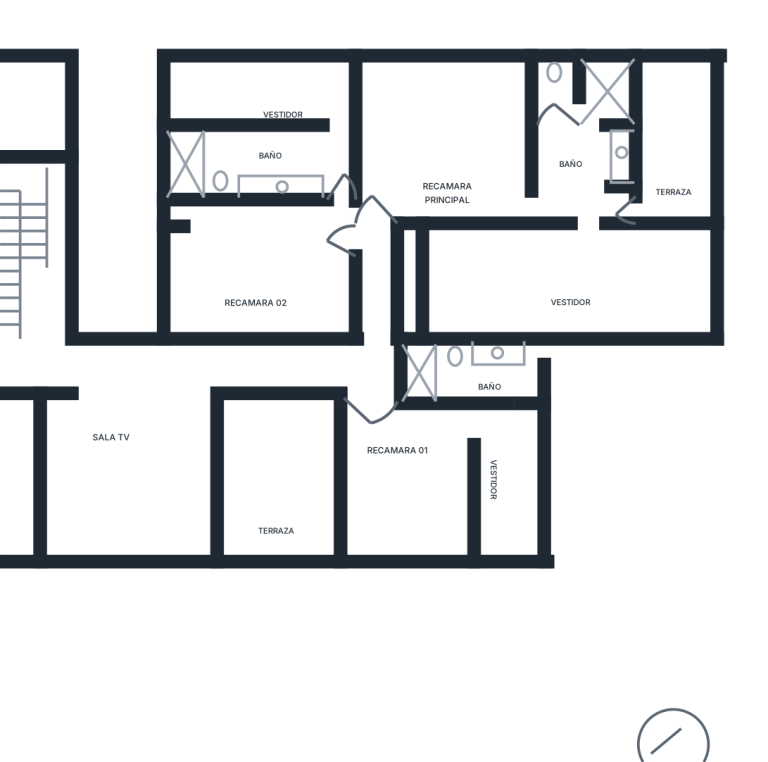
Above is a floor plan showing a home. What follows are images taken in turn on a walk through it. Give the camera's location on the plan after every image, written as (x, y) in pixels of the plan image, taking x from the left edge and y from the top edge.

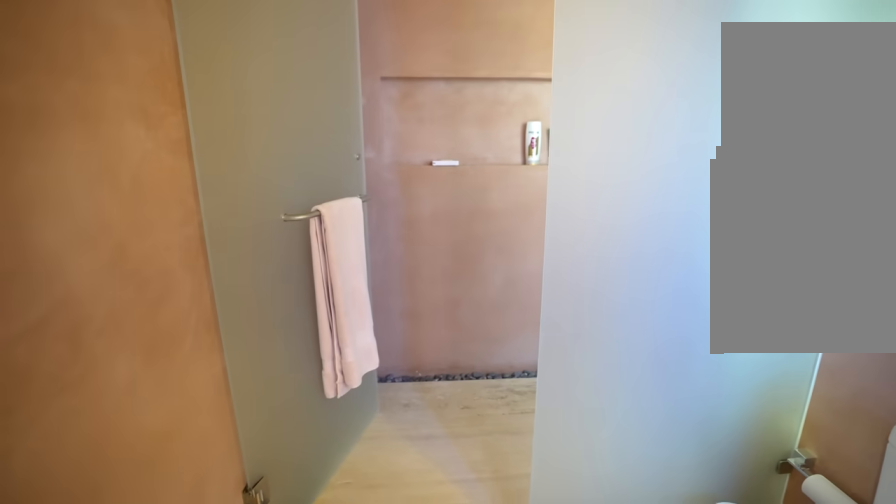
(462, 383)
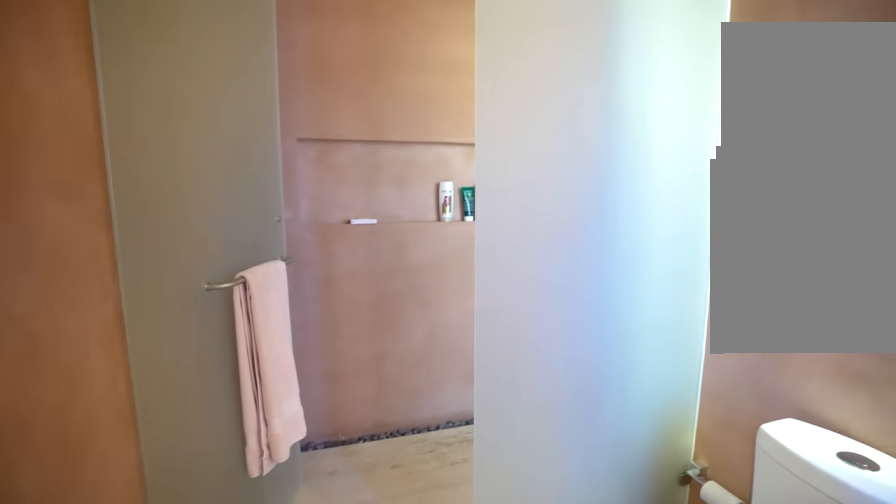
(466, 384)
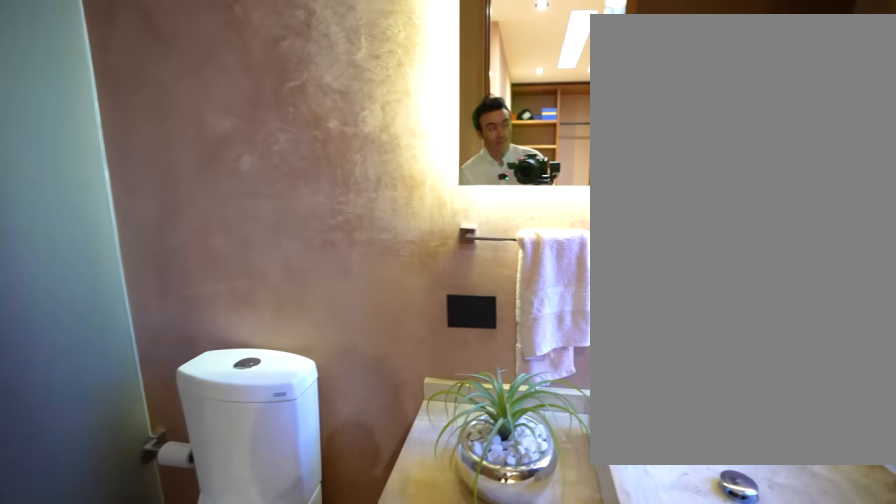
(477, 379)
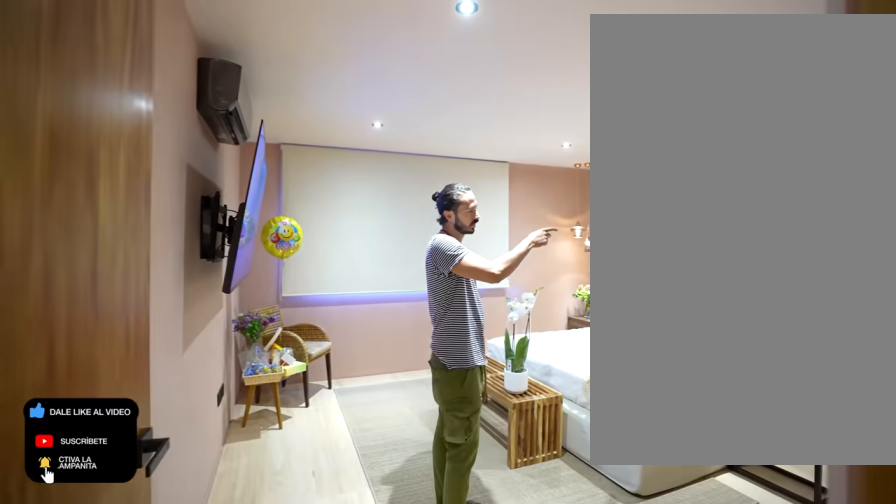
(372, 239)
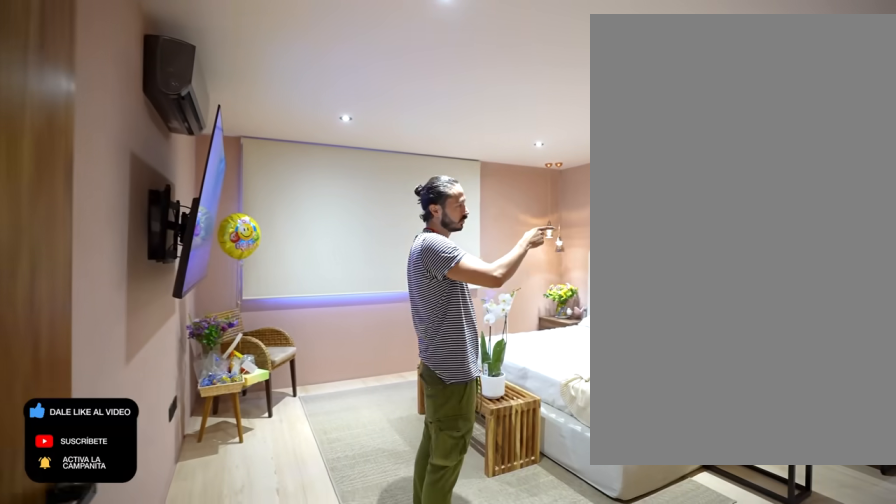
(369, 235)
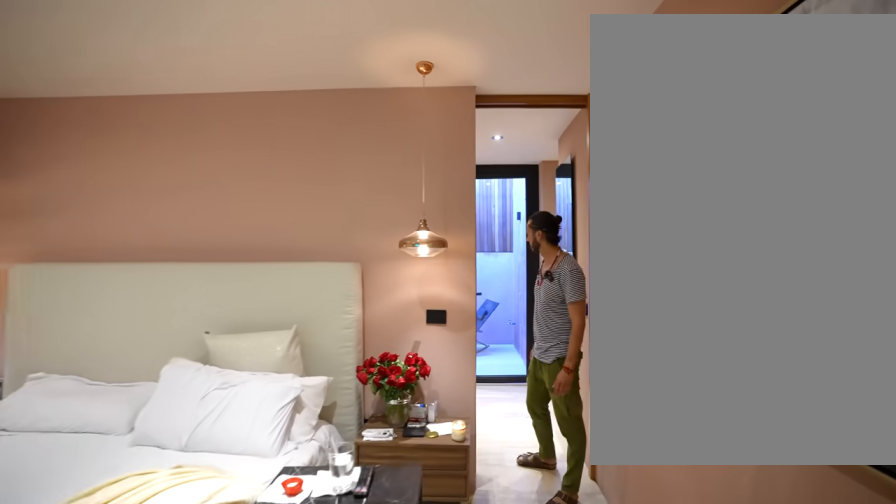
(398, 202)
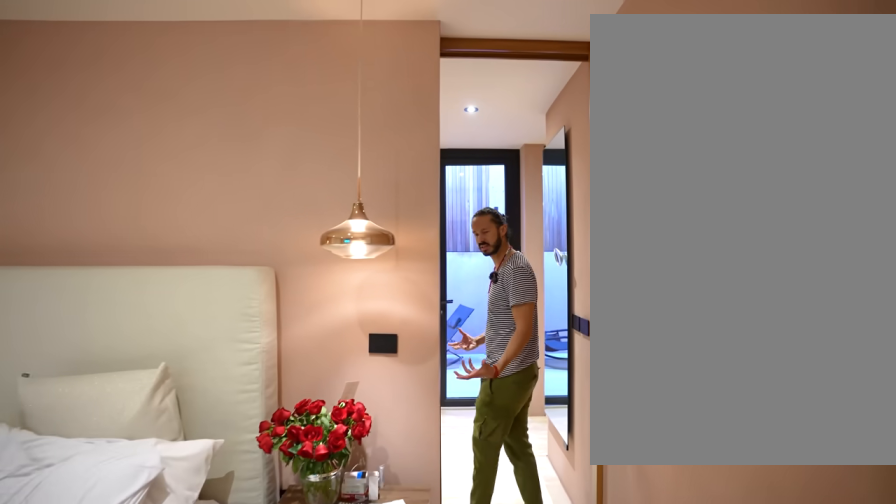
(401, 200)
